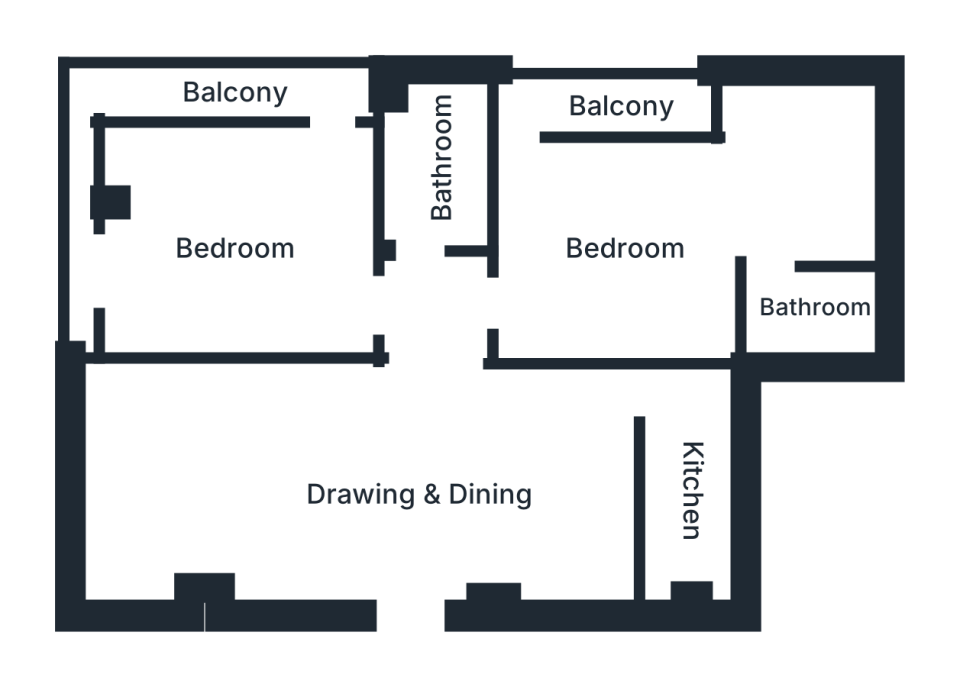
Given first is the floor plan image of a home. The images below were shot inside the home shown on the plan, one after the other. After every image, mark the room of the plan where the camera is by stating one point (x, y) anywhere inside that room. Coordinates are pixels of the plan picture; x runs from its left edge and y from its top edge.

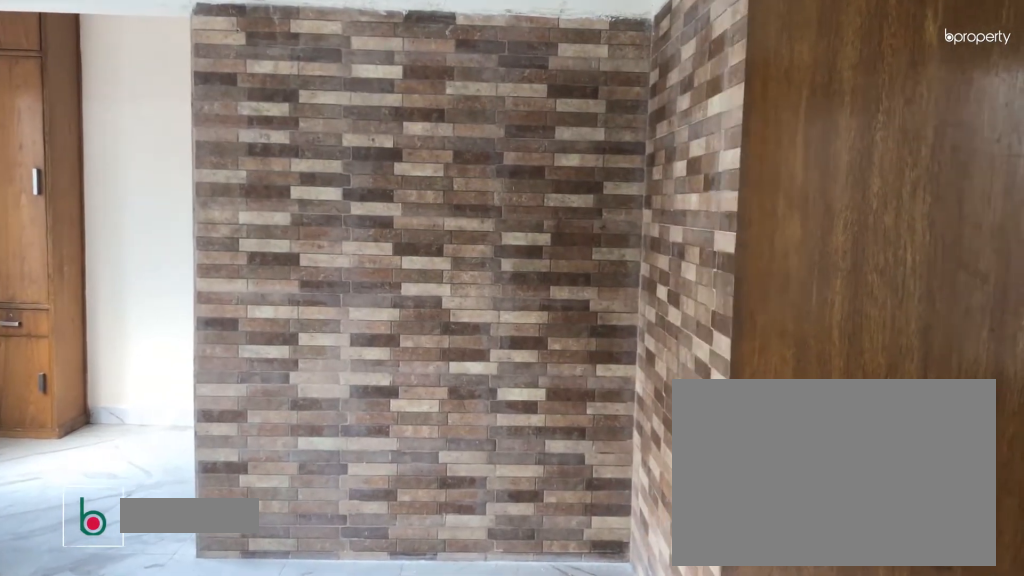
(621, 245)
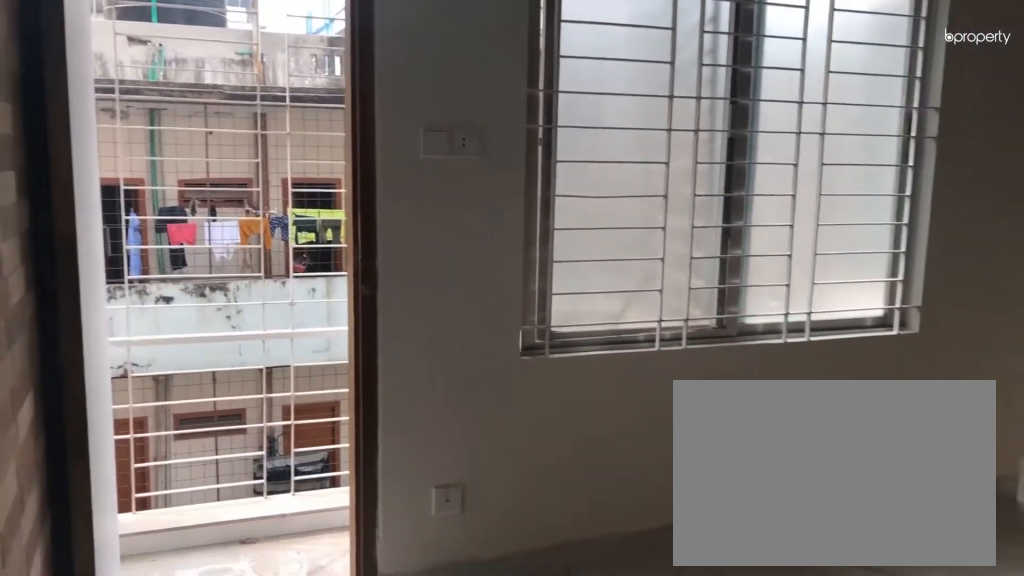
(621, 245)
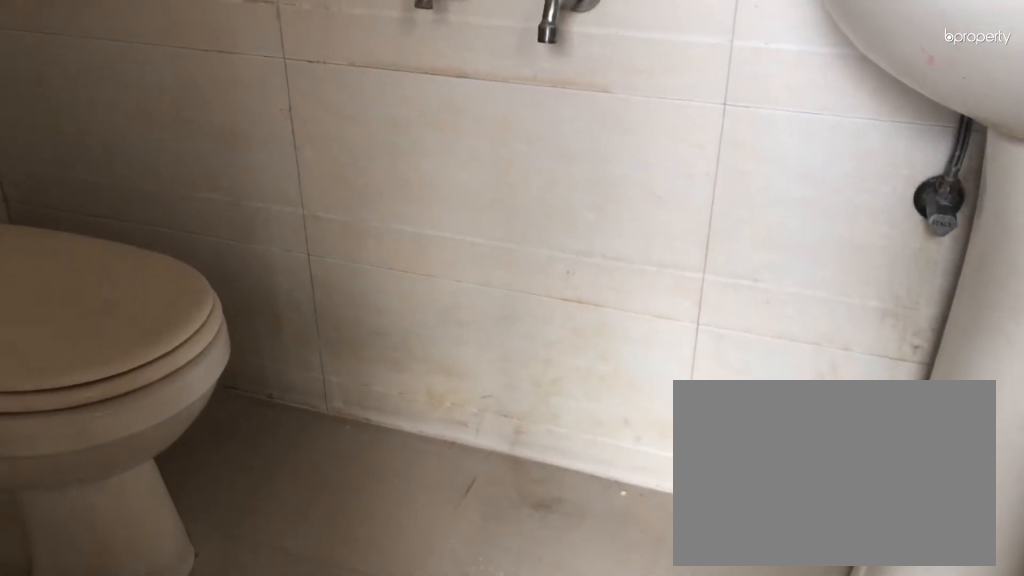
(816, 302)
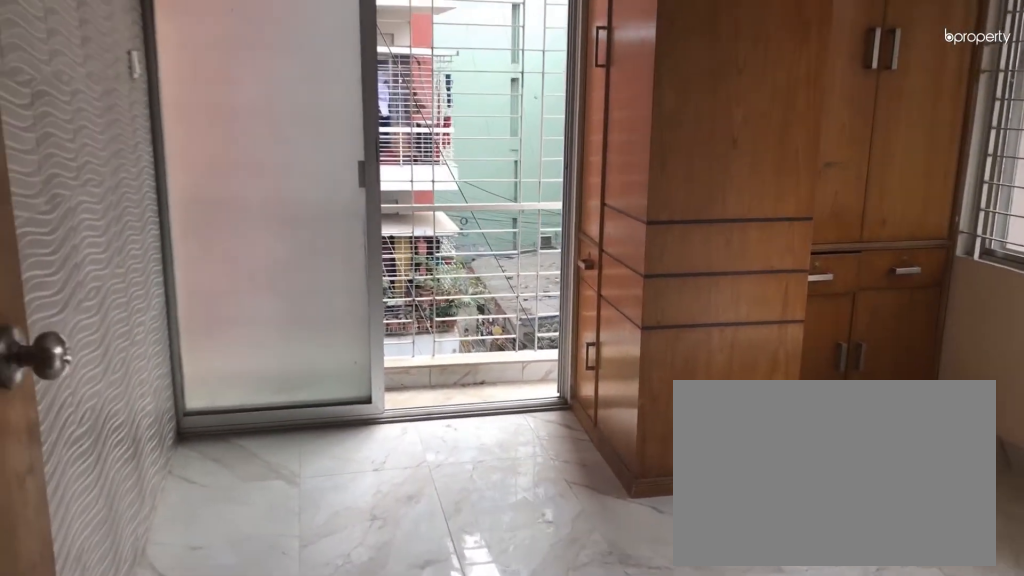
(234, 251)
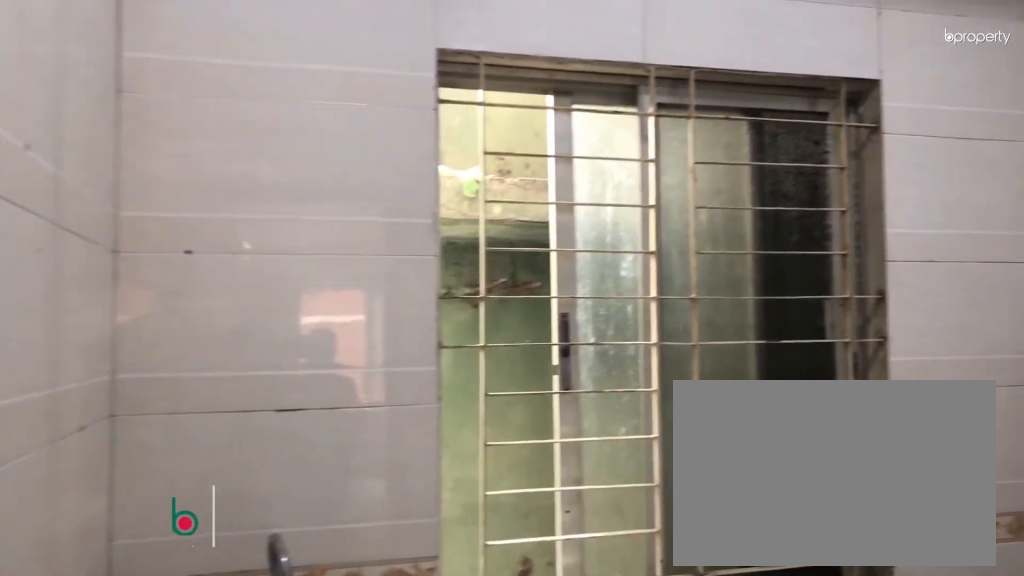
(694, 497)
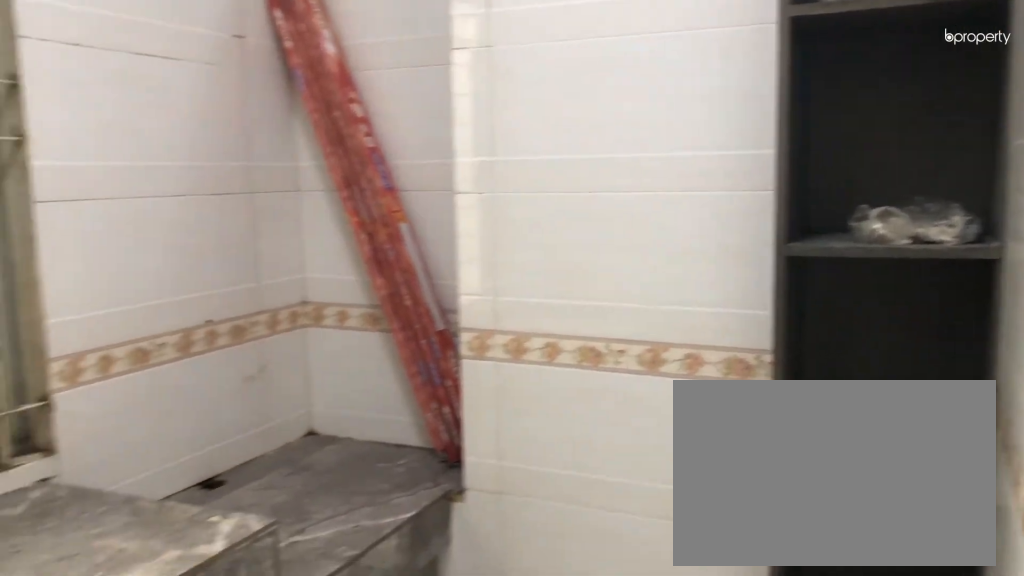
(694, 497)
